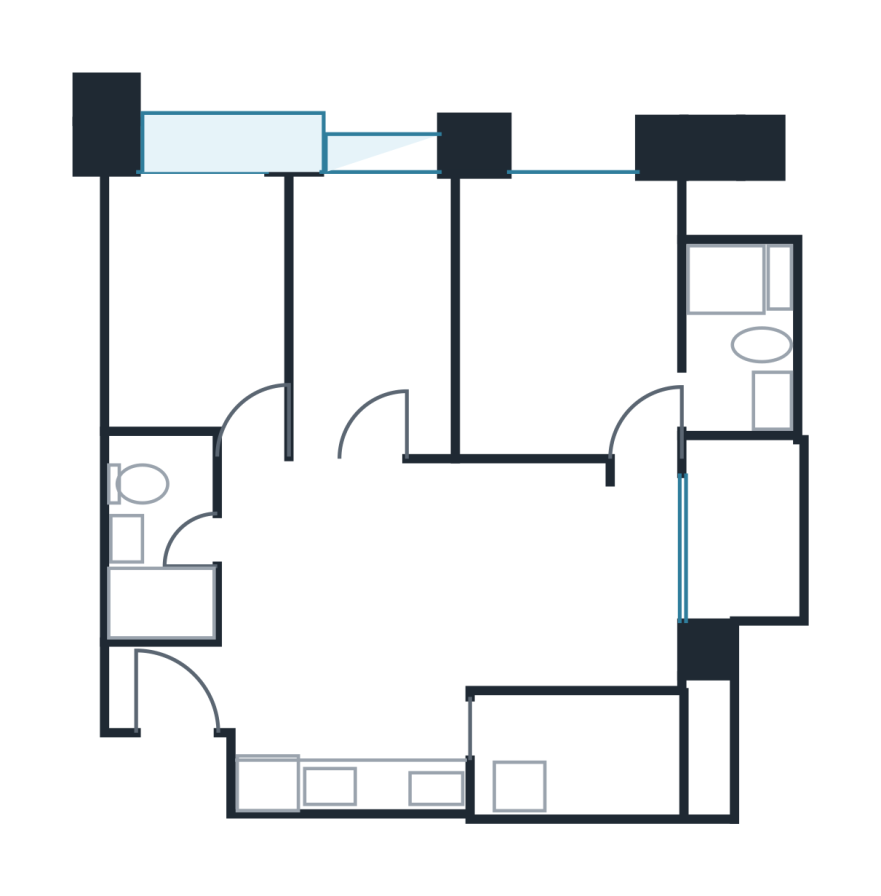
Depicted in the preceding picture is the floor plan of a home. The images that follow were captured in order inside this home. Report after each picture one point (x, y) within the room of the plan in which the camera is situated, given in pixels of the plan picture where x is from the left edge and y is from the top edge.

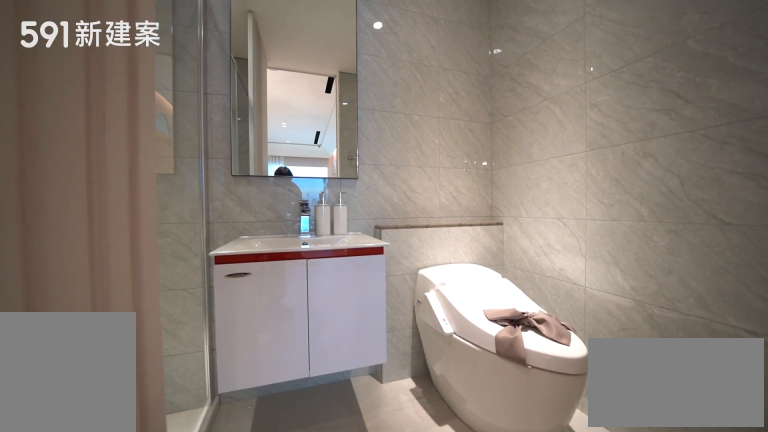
(158, 535)
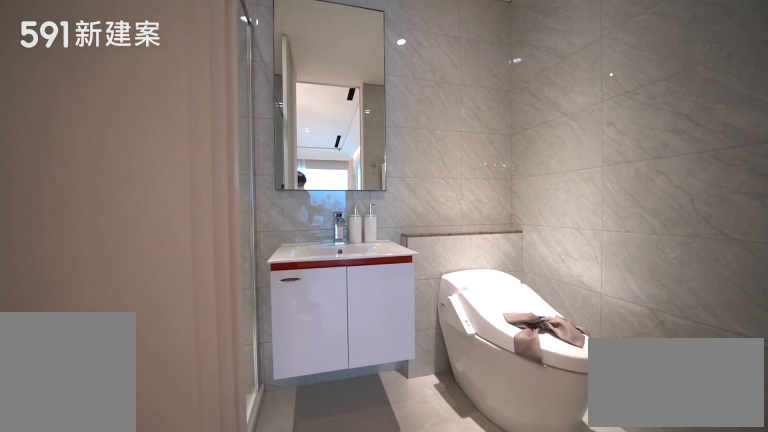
(158, 535)
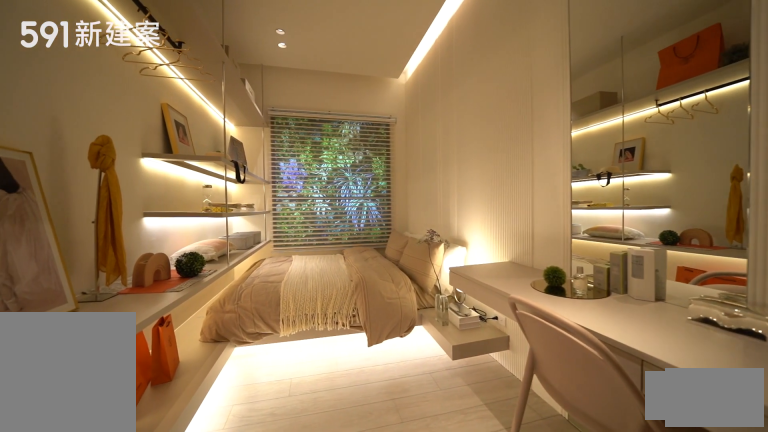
(365, 316)
